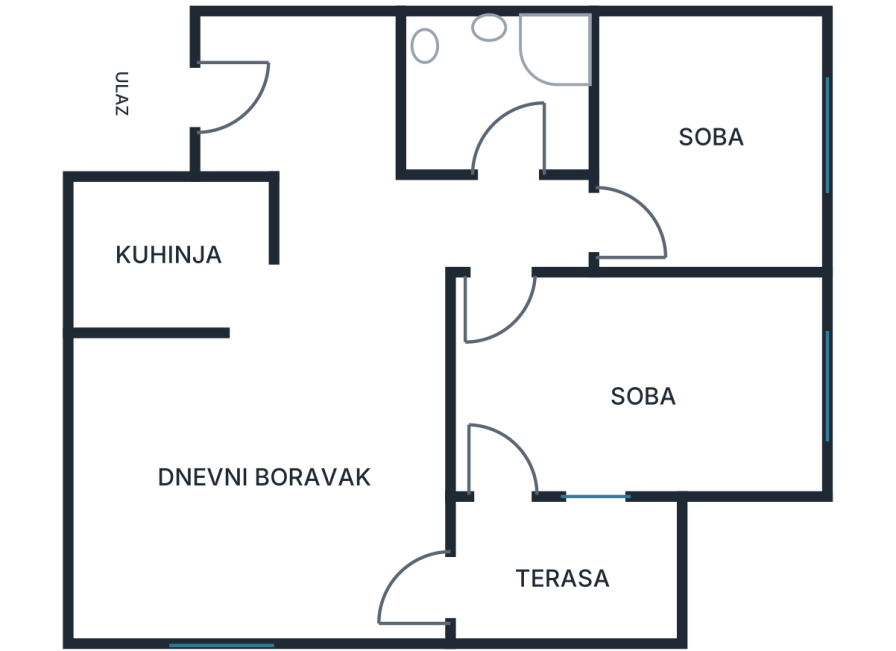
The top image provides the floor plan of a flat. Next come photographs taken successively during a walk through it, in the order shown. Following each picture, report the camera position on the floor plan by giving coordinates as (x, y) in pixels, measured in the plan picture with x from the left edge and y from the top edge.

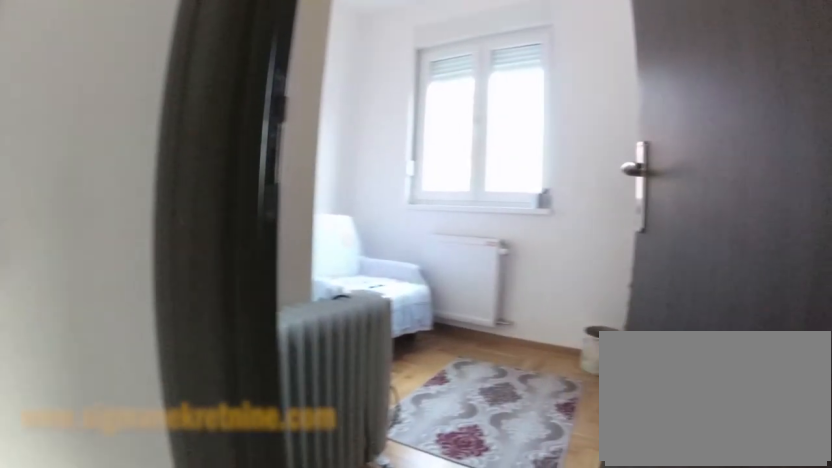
(497, 261)
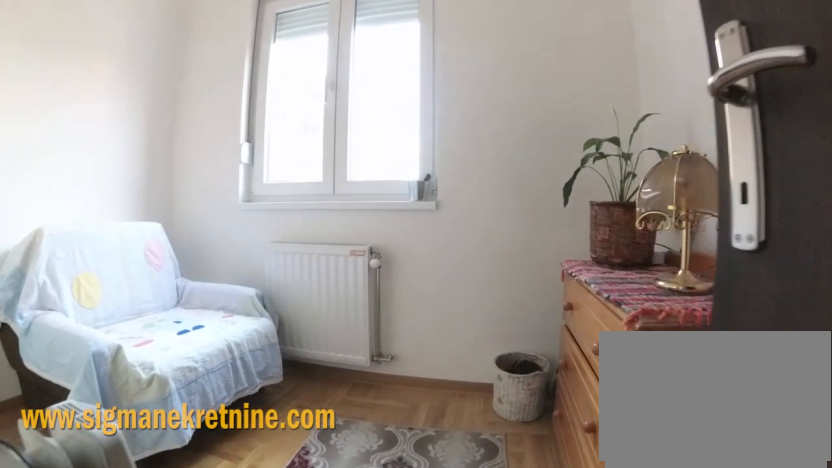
(585, 236)
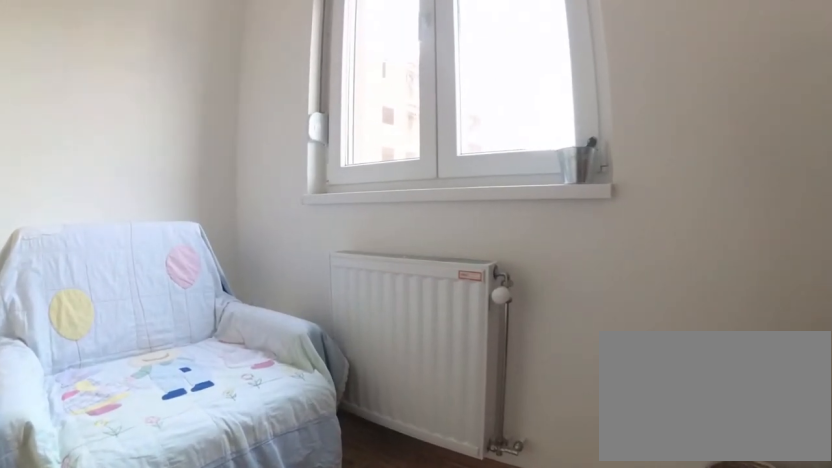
(690, 202)
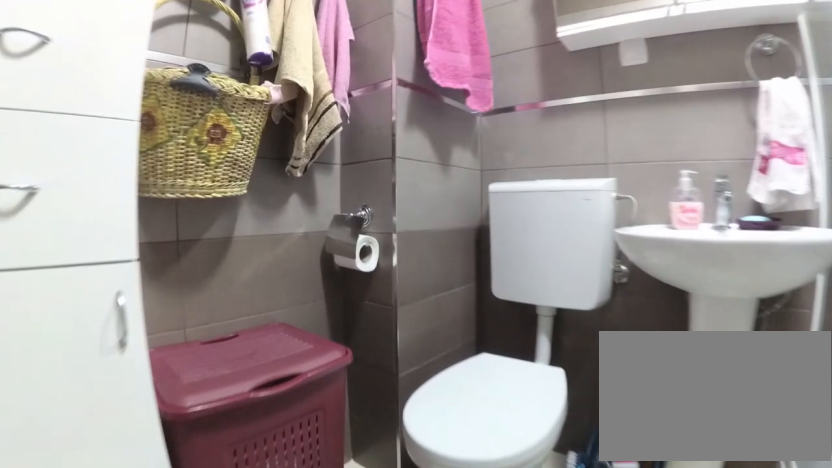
(487, 153)
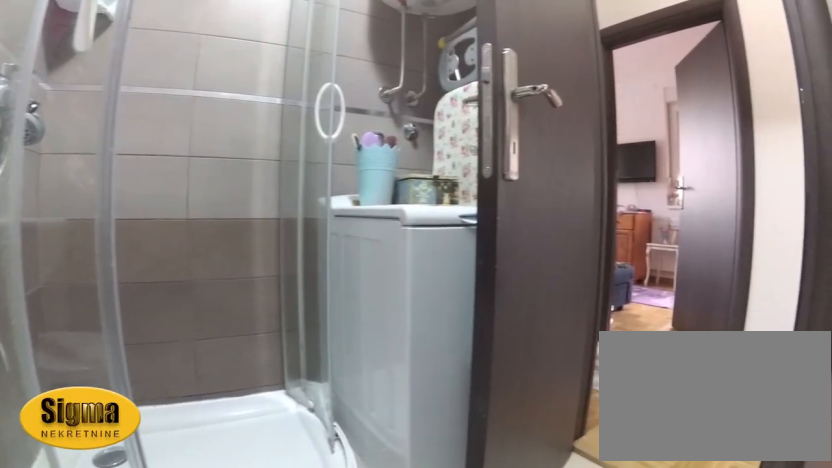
(455, 69)
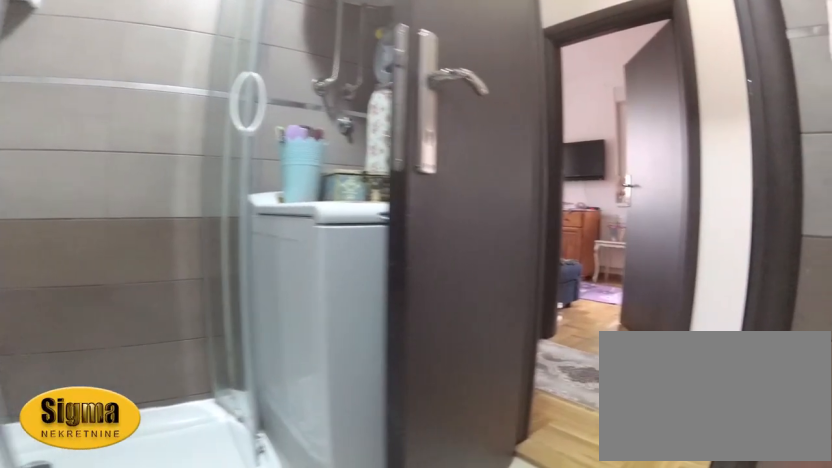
(467, 68)
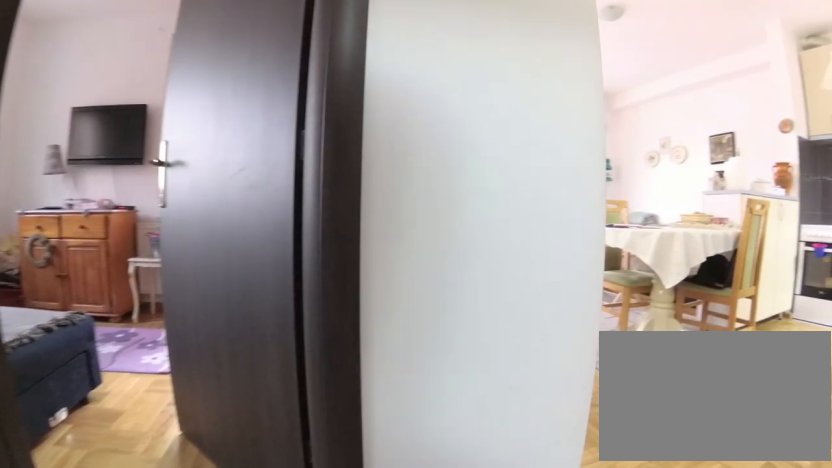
(524, 183)
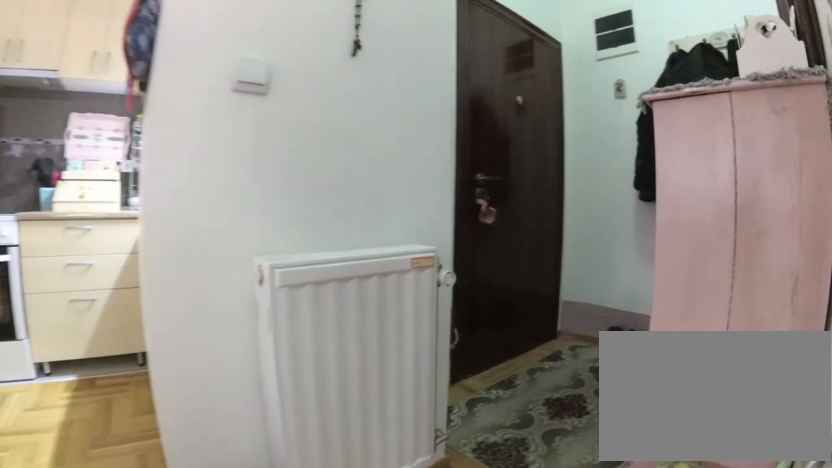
(381, 196)
